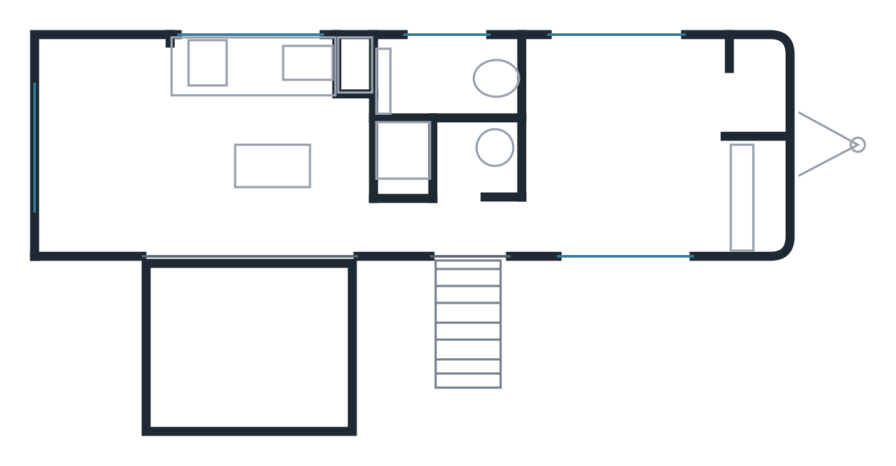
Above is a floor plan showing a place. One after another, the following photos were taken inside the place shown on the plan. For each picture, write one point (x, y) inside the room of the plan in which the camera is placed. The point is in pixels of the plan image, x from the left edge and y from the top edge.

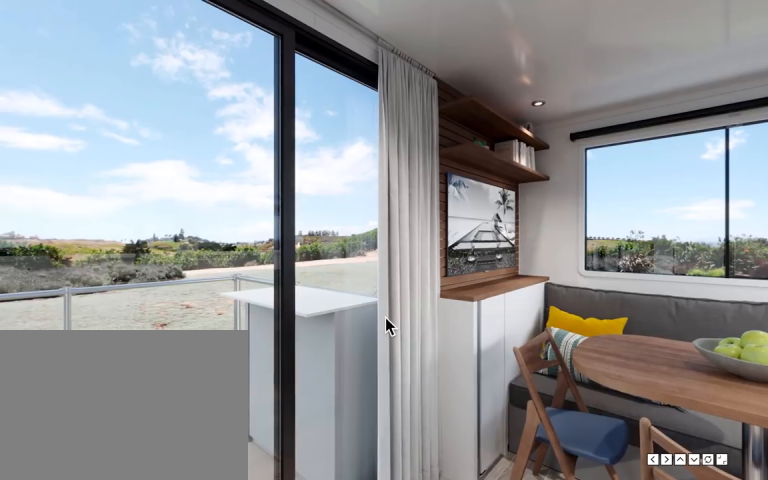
(271, 154)
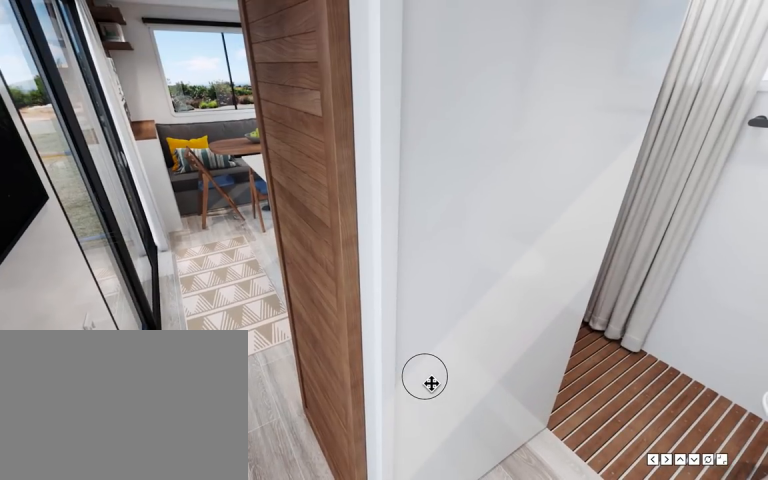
(450, 228)
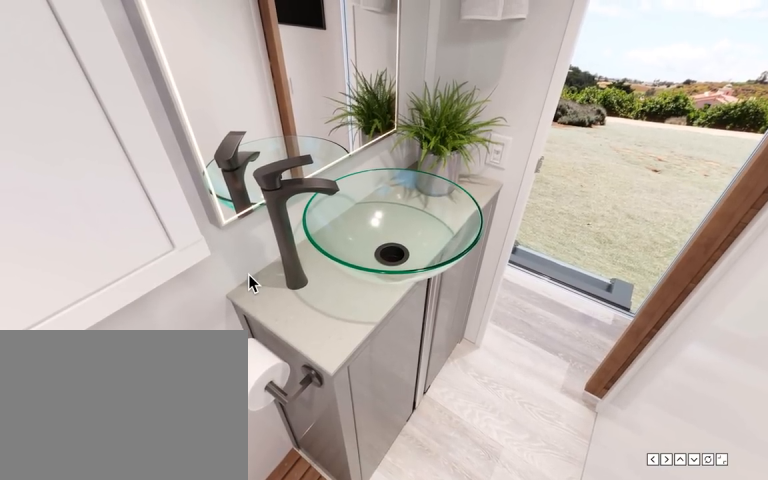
(455, 127)
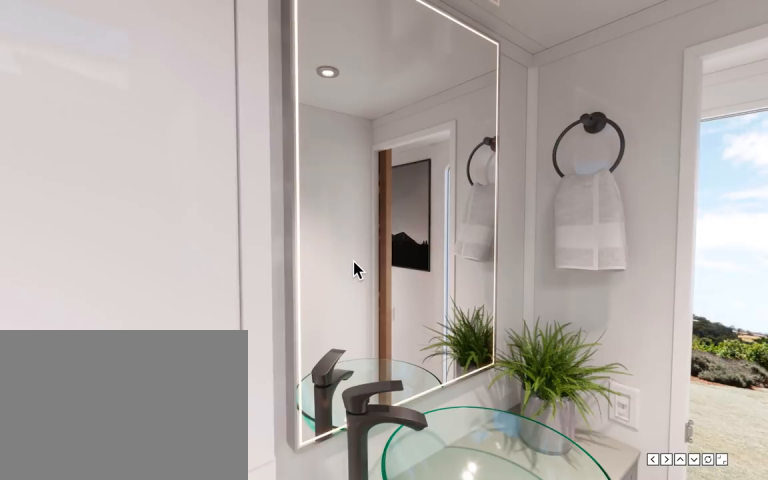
(450, 155)
